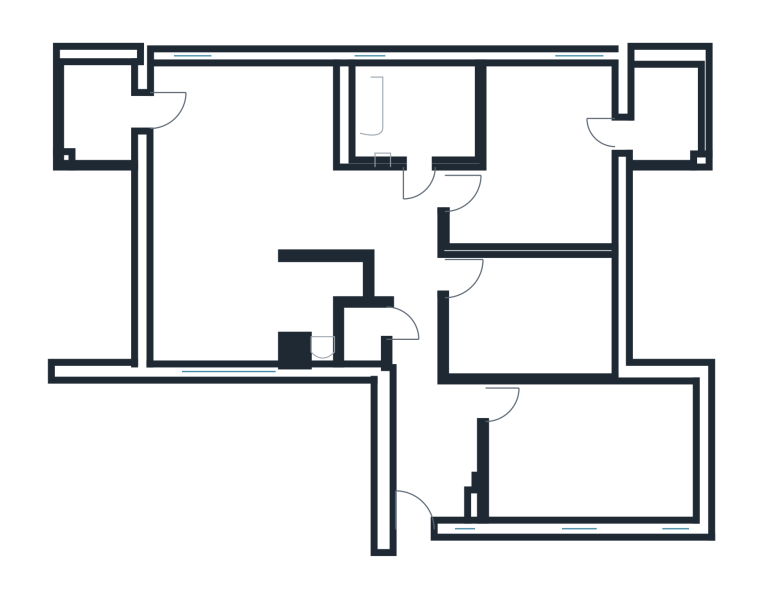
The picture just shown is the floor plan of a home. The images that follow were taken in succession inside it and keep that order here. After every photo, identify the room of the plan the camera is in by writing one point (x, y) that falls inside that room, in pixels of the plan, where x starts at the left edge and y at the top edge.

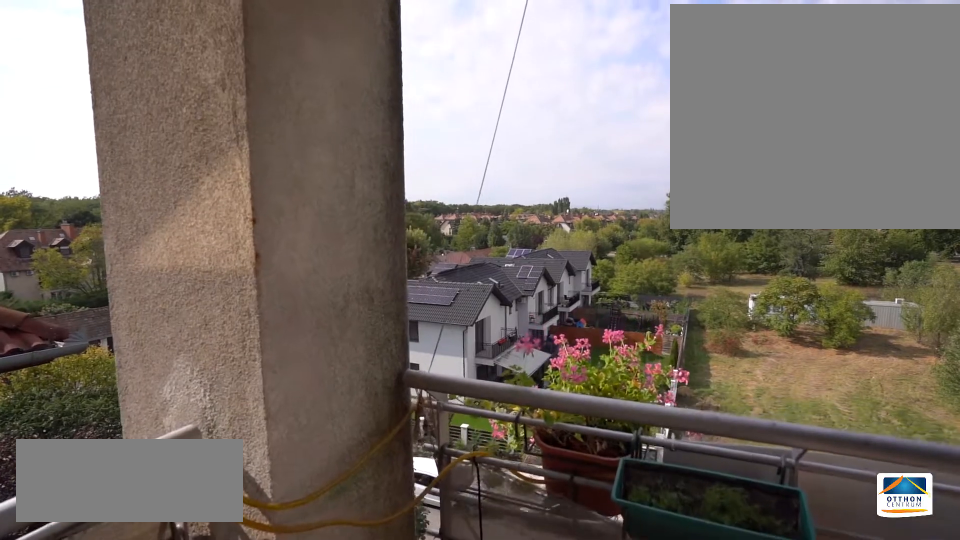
(95, 112)
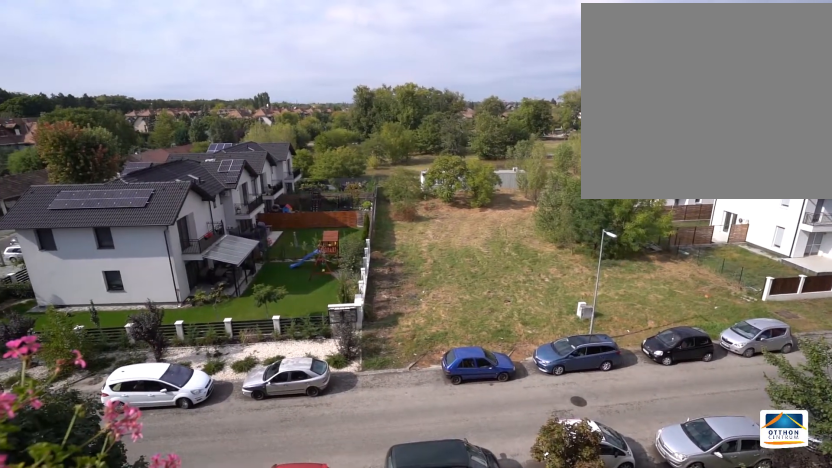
(95, 111)
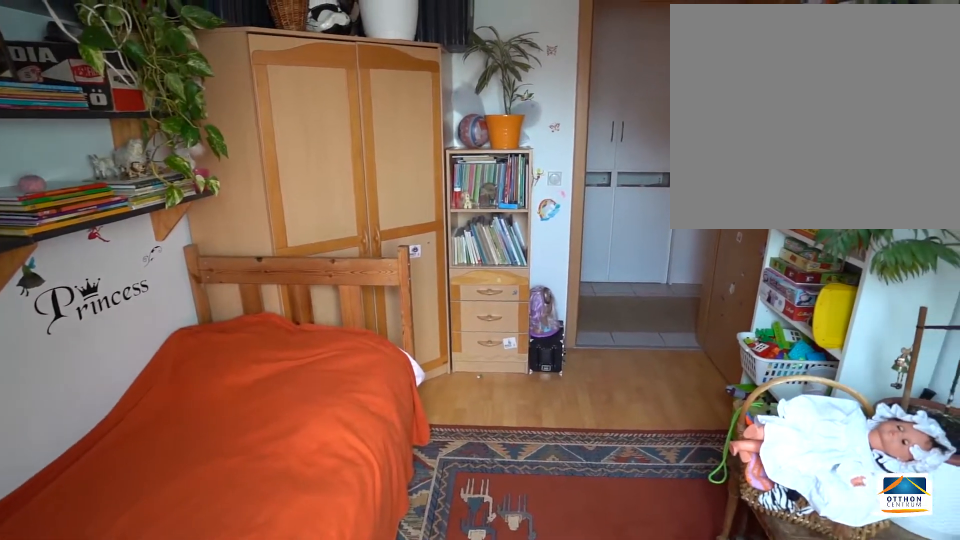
(537, 319)
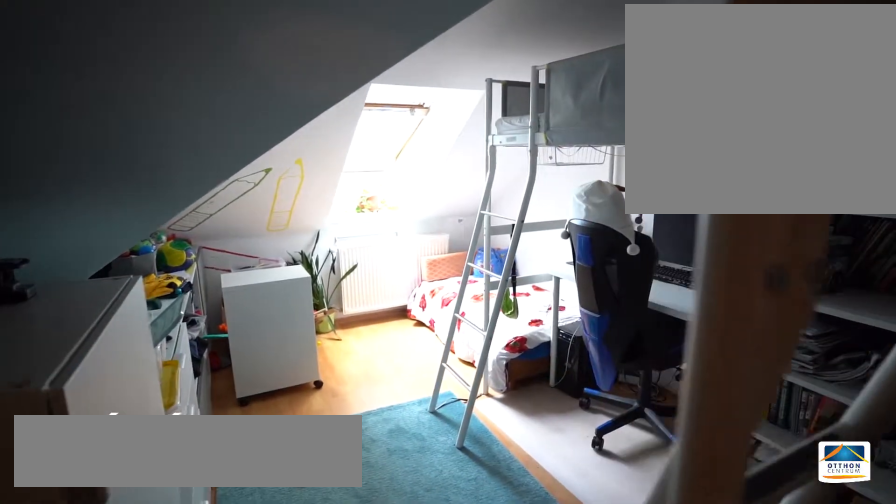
(592, 458)
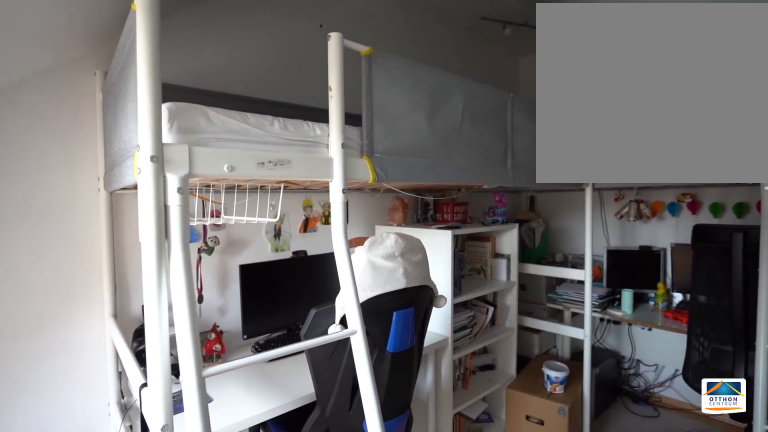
(592, 458)
